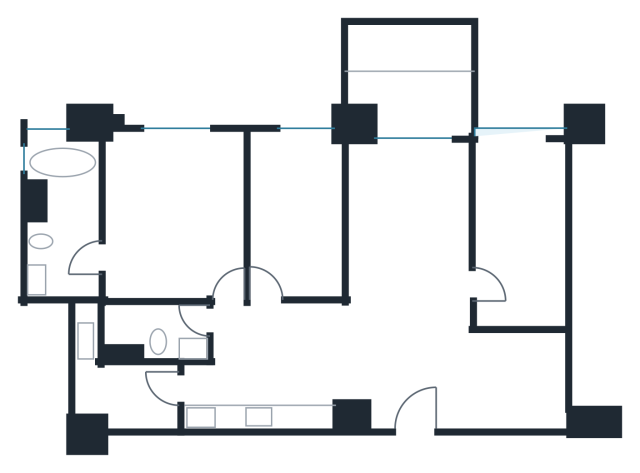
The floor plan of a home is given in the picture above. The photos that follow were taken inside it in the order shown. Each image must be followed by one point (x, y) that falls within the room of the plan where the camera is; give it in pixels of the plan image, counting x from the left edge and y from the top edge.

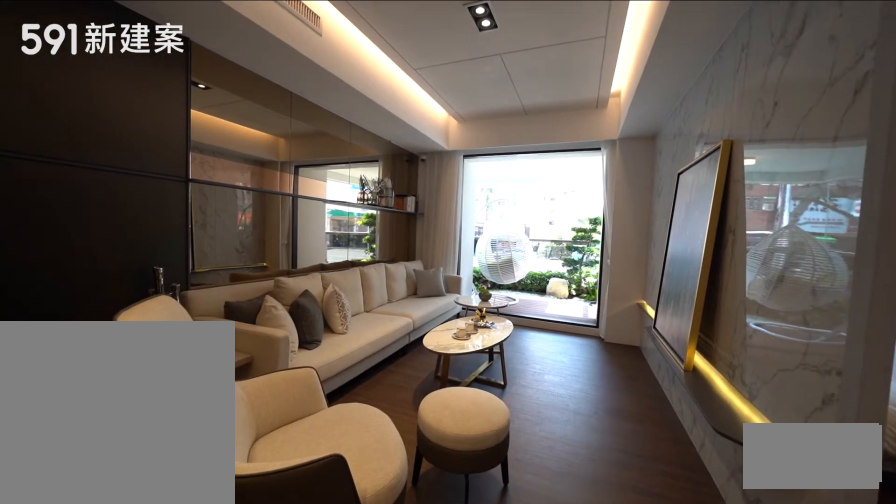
(409, 219)
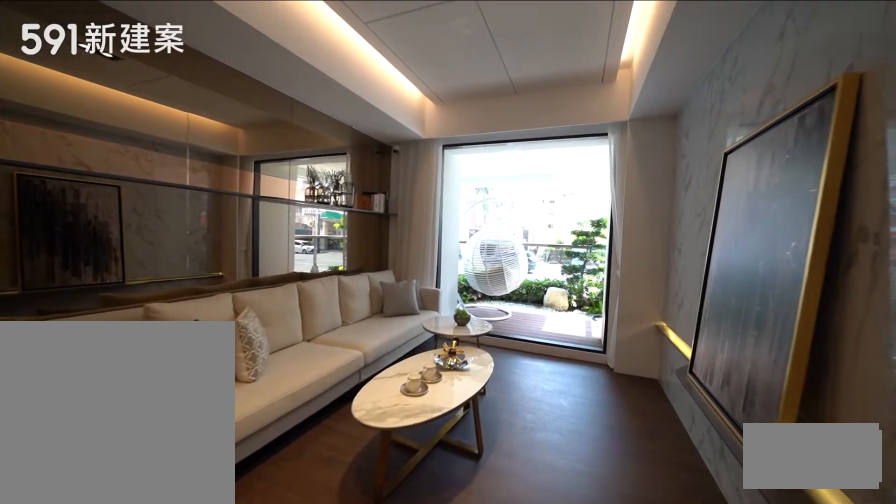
(409, 219)
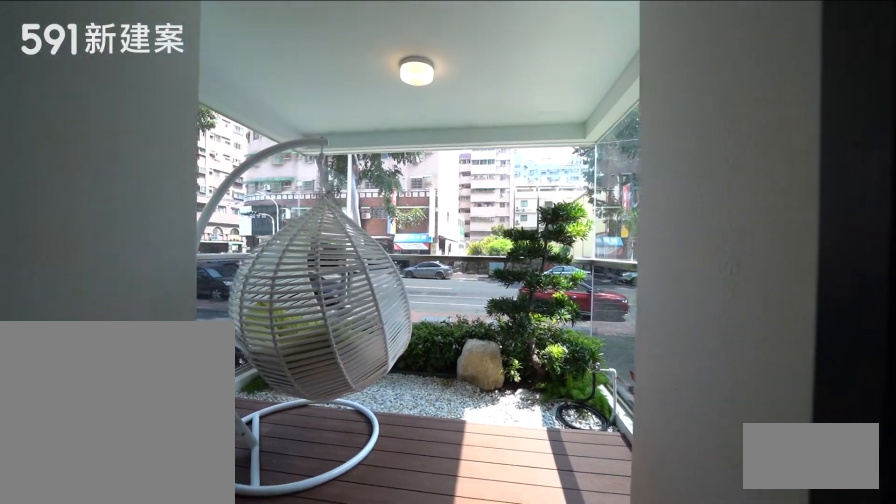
(411, 74)
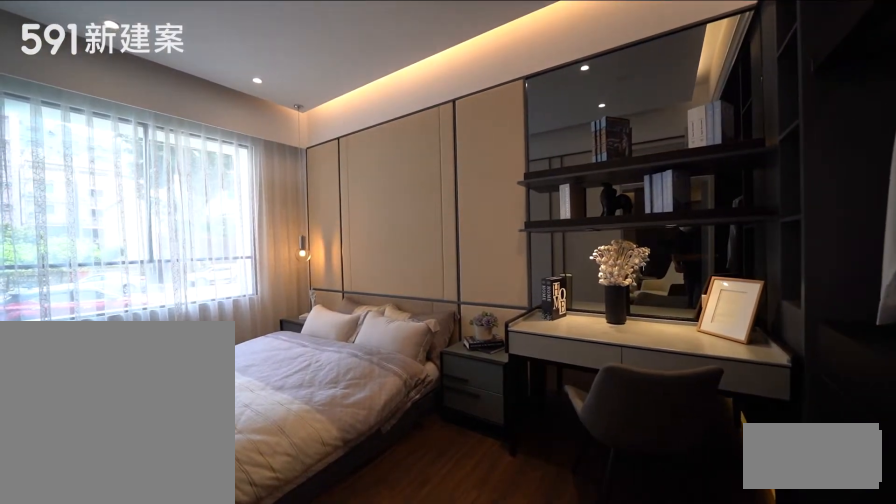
(523, 228)
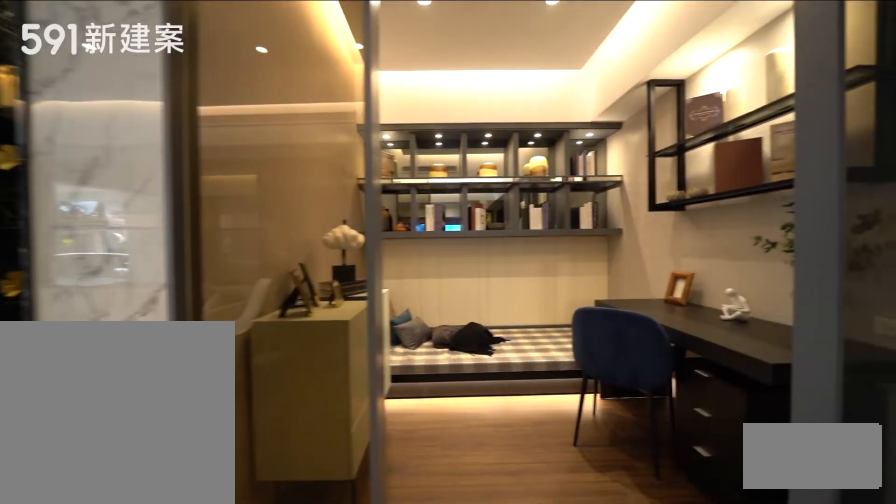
(523, 378)
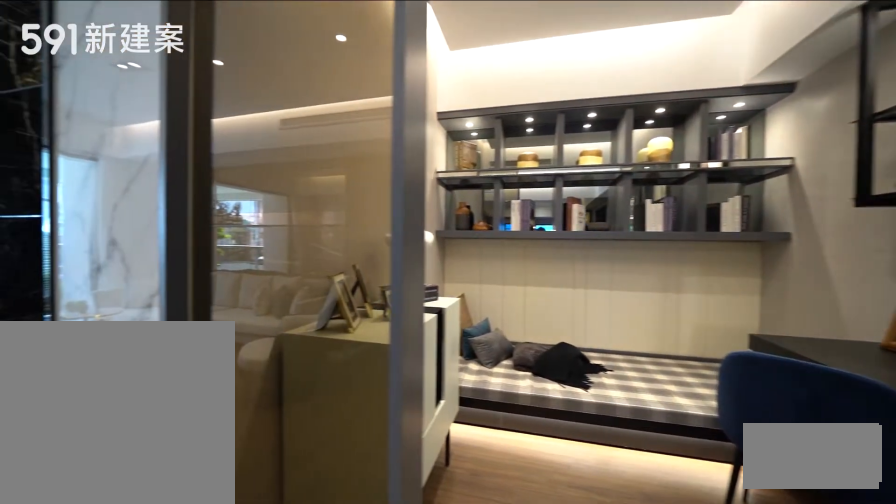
(523, 378)
